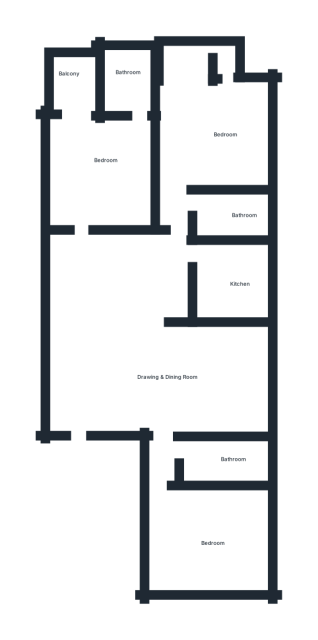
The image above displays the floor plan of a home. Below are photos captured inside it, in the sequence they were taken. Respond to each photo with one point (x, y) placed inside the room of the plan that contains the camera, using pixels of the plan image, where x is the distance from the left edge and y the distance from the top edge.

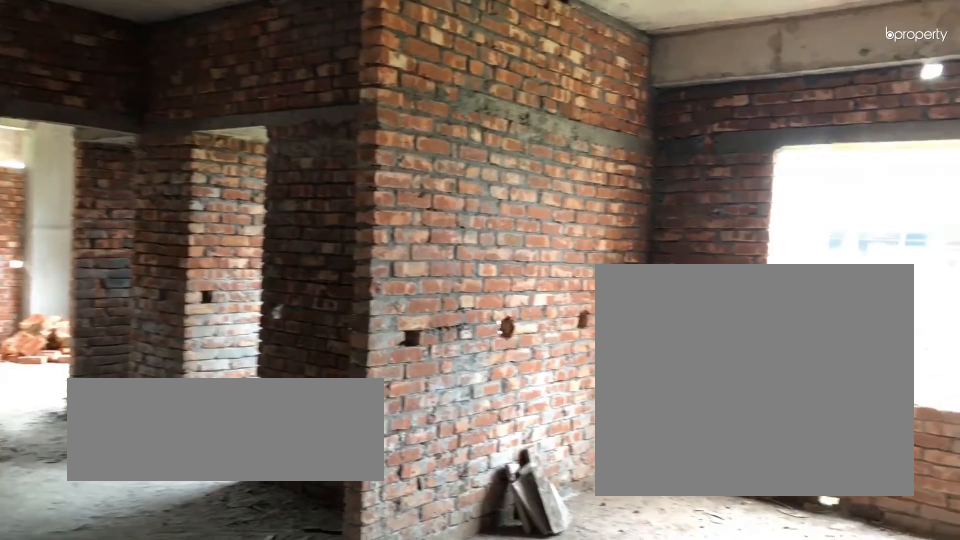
(154, 366)
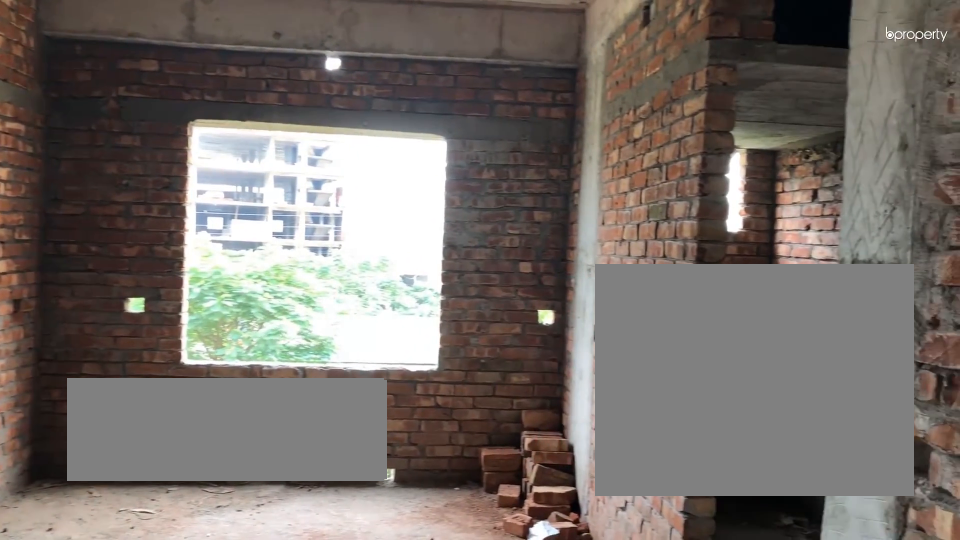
(208, 381)
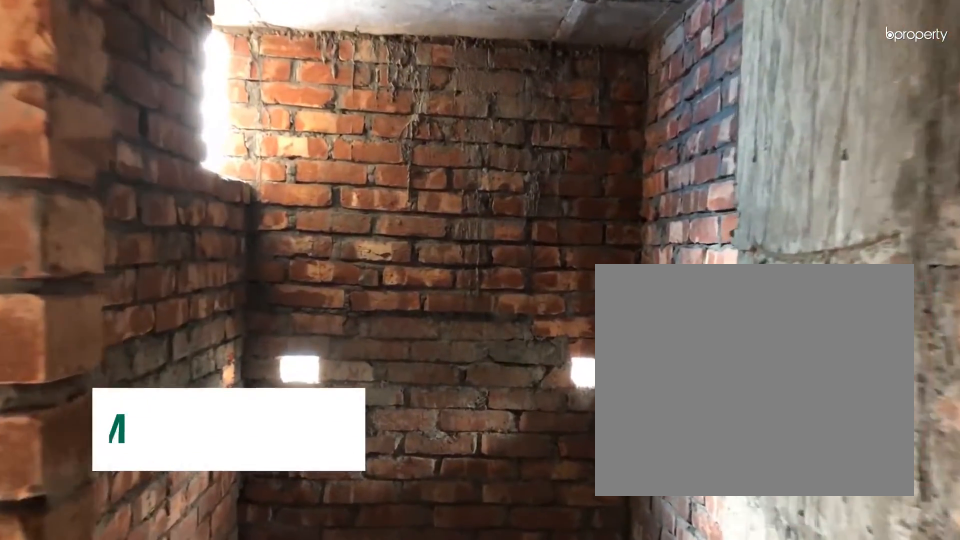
(136, 93)
